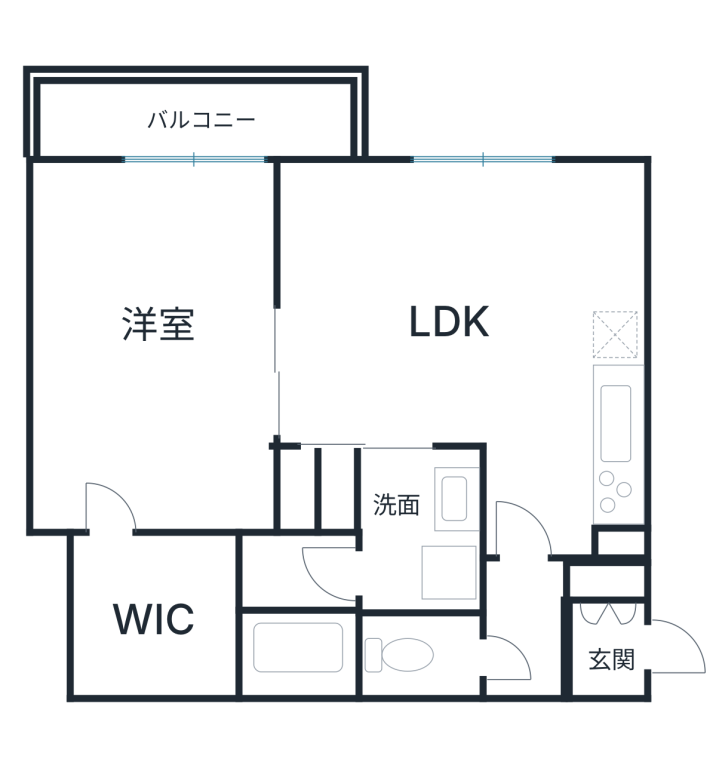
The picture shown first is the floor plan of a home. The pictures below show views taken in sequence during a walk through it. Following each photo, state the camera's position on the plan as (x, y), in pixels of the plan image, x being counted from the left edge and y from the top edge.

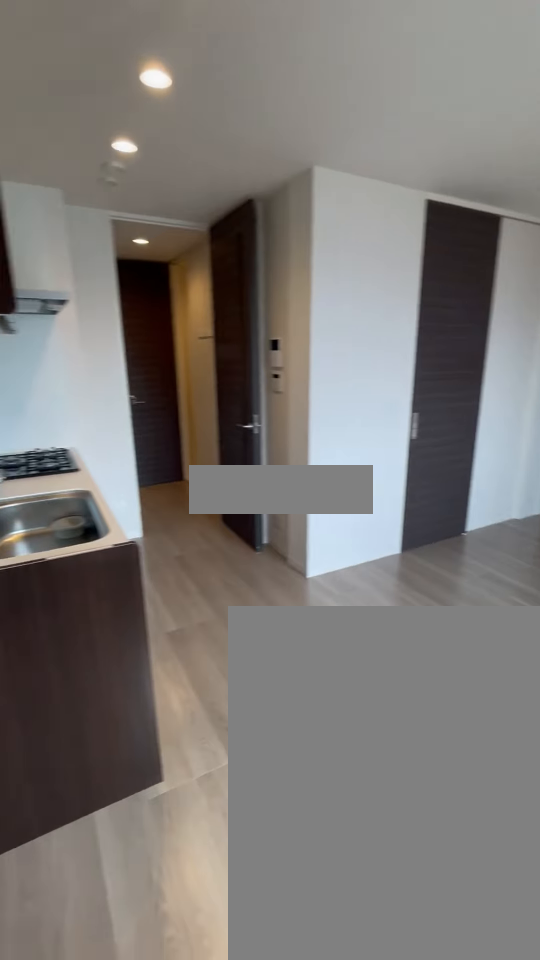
(584, 217)
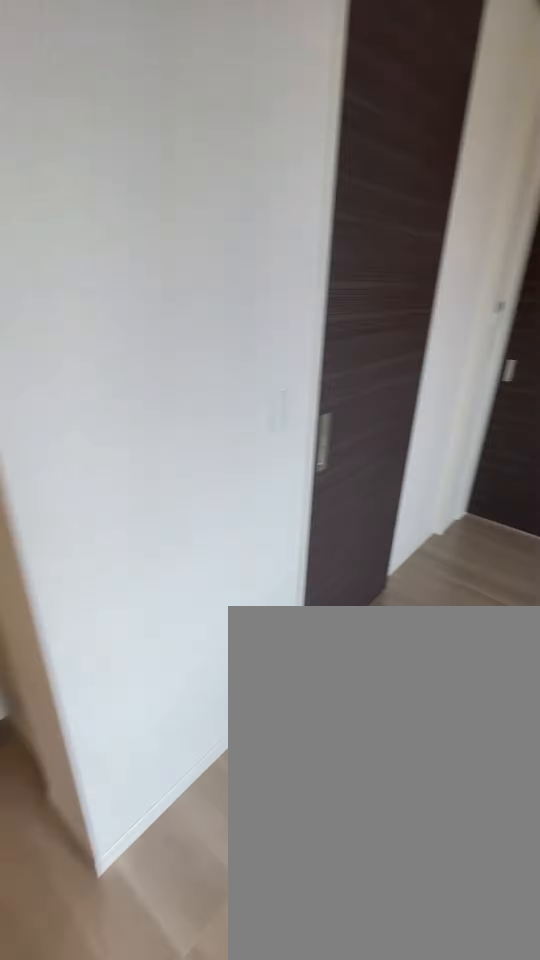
(496, 376)
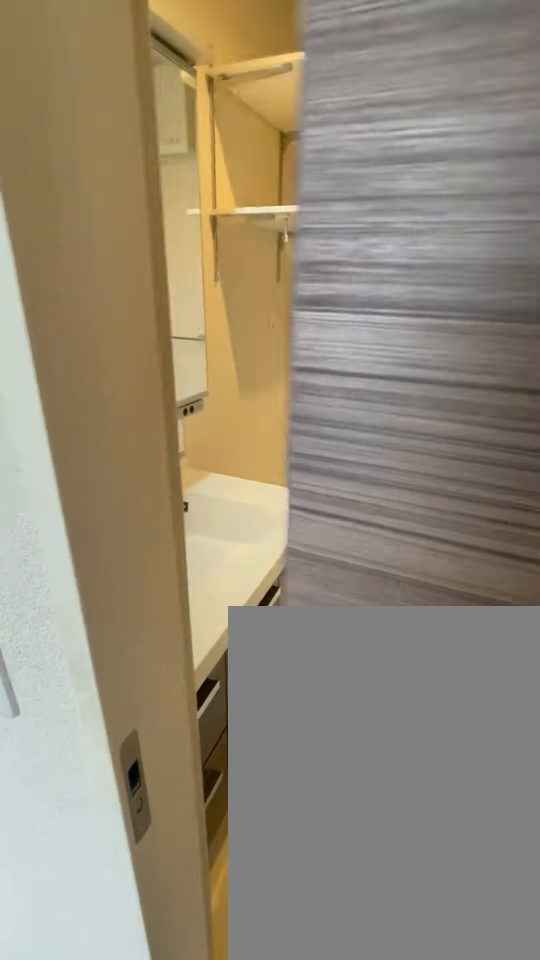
(389, 410)
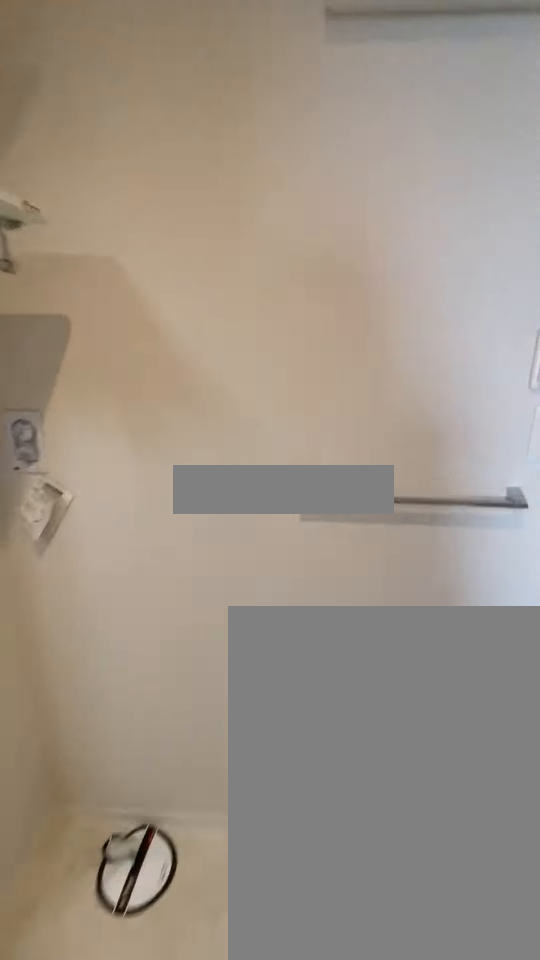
(401, 493)
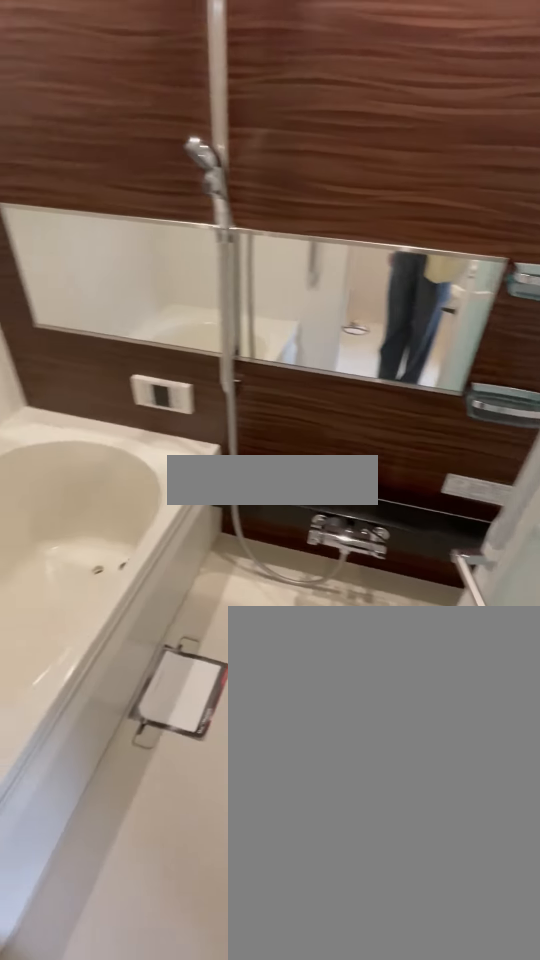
(335, 576)
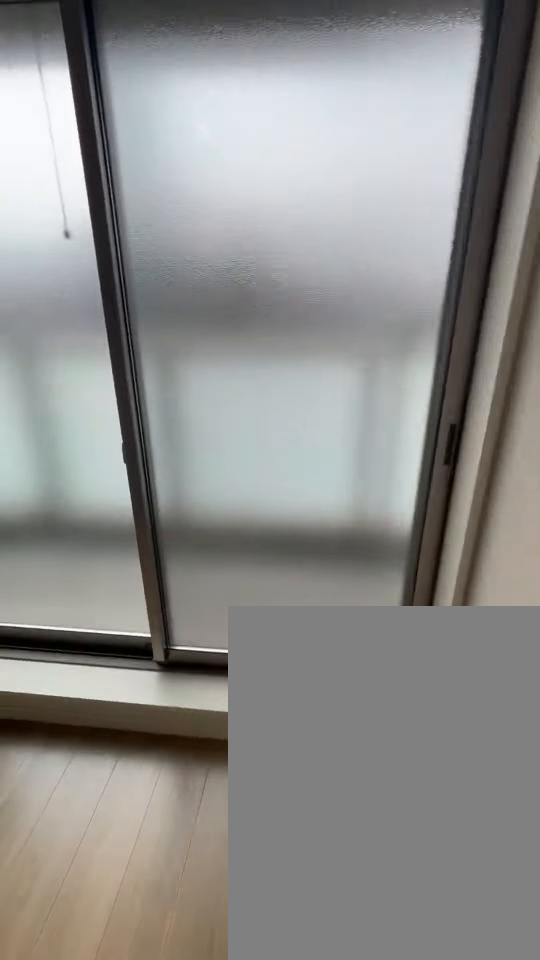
(185, 292)
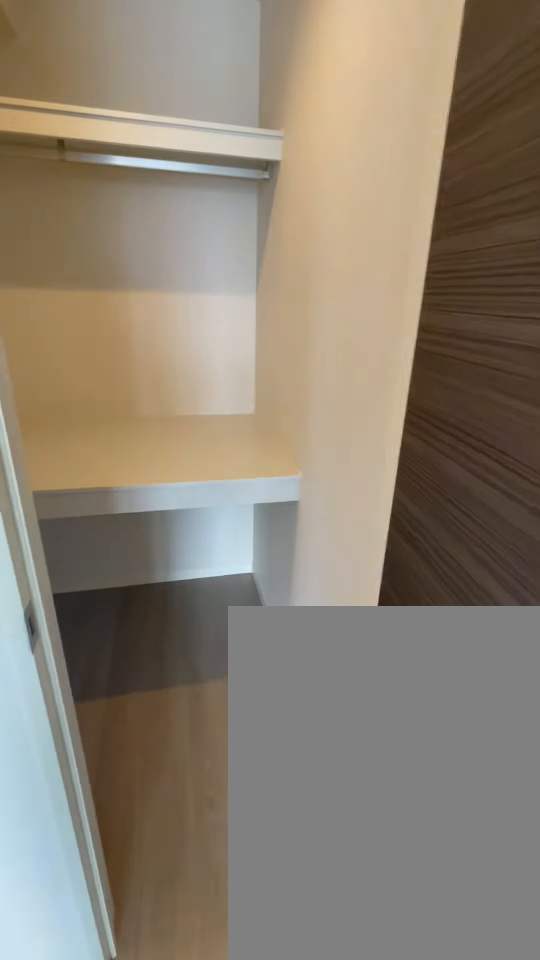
(111, 485)
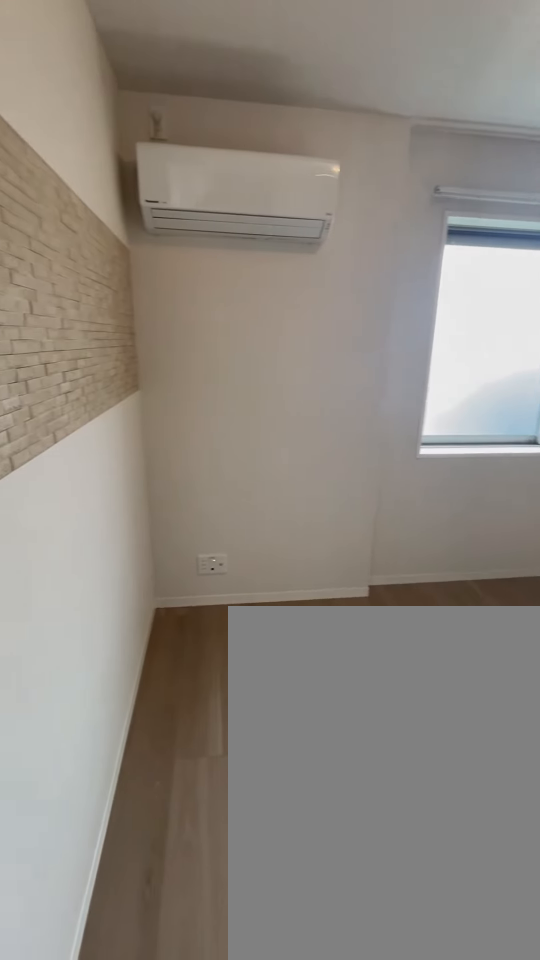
(339, 389)
